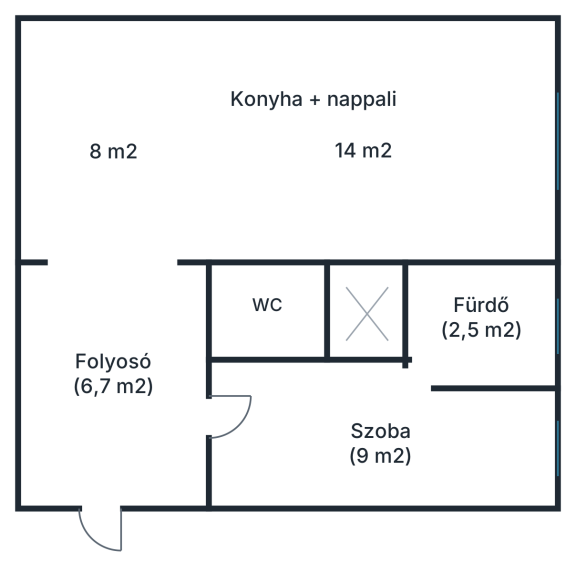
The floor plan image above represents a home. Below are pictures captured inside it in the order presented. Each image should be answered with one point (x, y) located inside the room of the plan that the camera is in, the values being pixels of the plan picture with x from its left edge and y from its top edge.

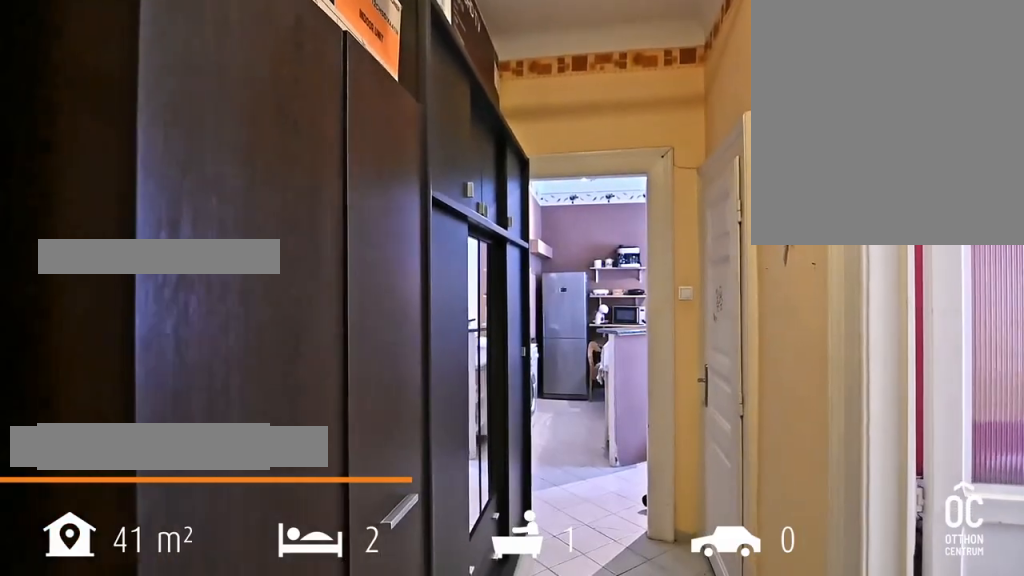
(110, 371)
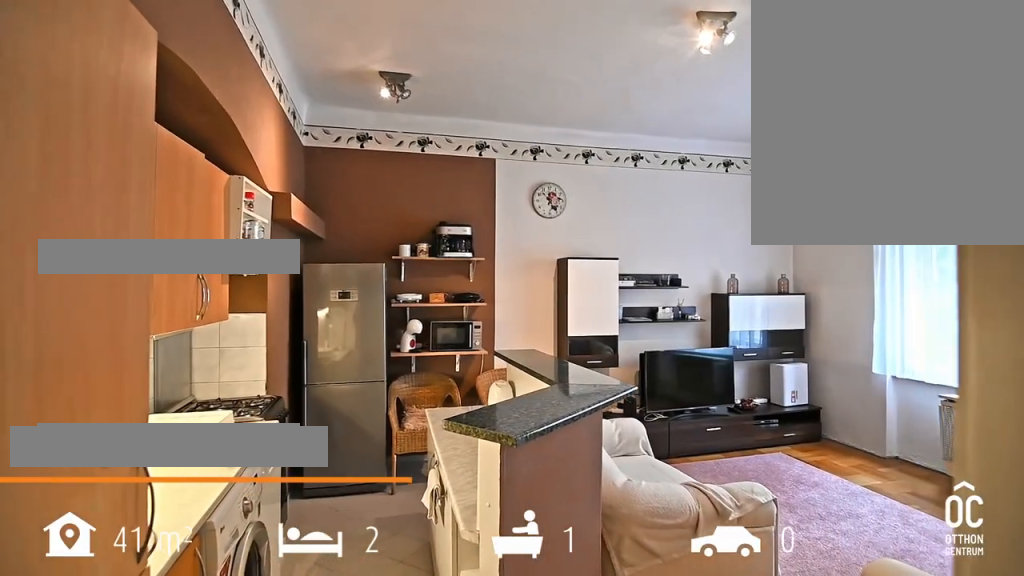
(112, 253)
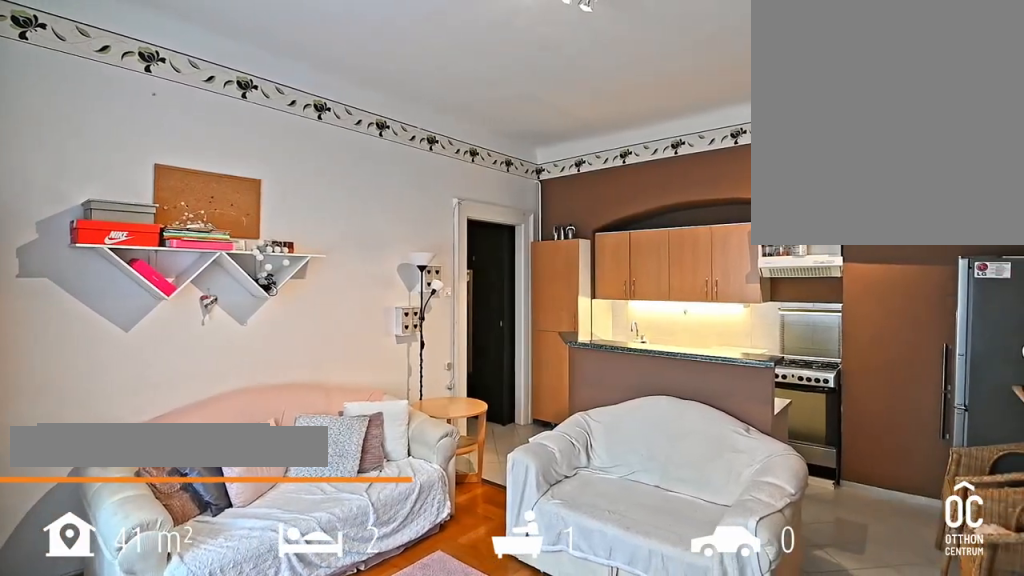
(367, 141)
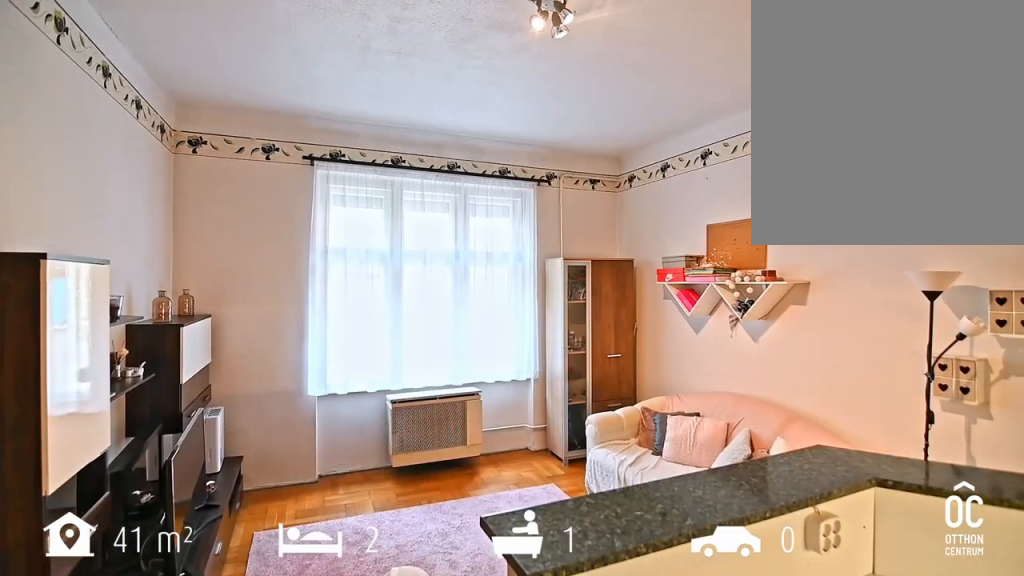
(366, 141)
